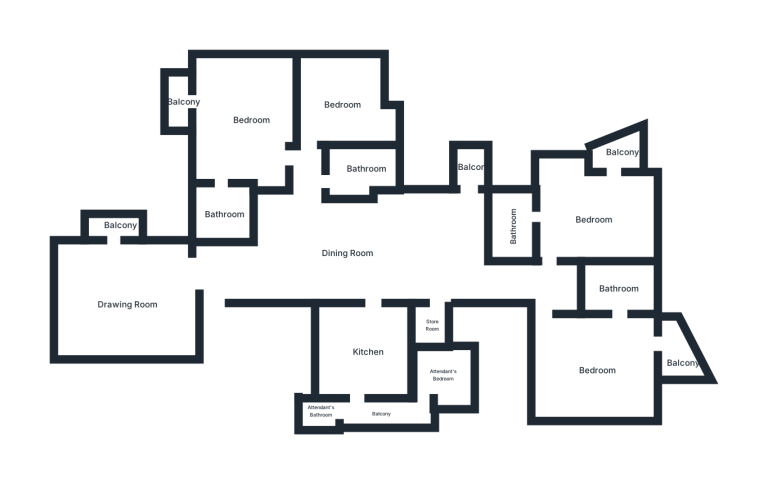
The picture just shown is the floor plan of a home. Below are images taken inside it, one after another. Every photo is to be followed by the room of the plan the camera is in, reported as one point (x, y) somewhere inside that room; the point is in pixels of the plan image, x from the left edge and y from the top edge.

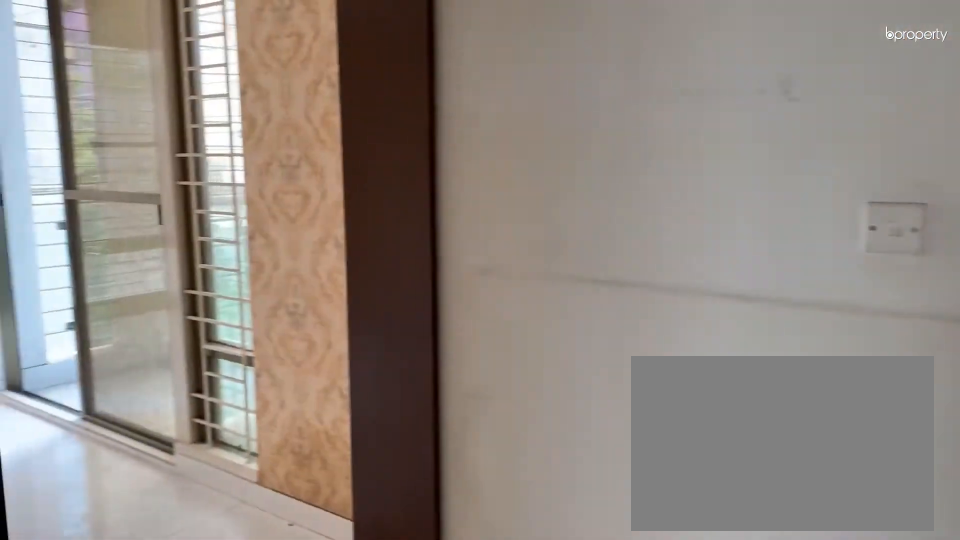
(216, 285)
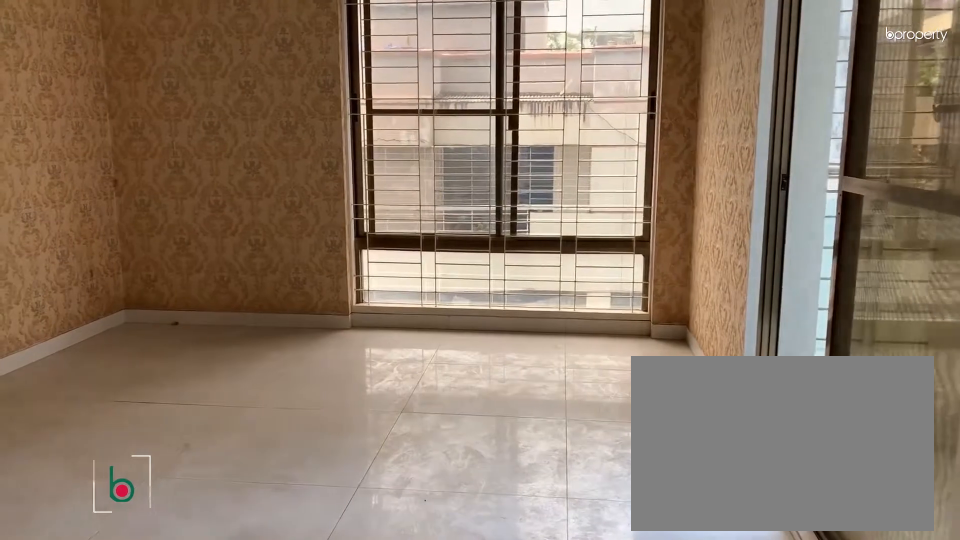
(124, 309)
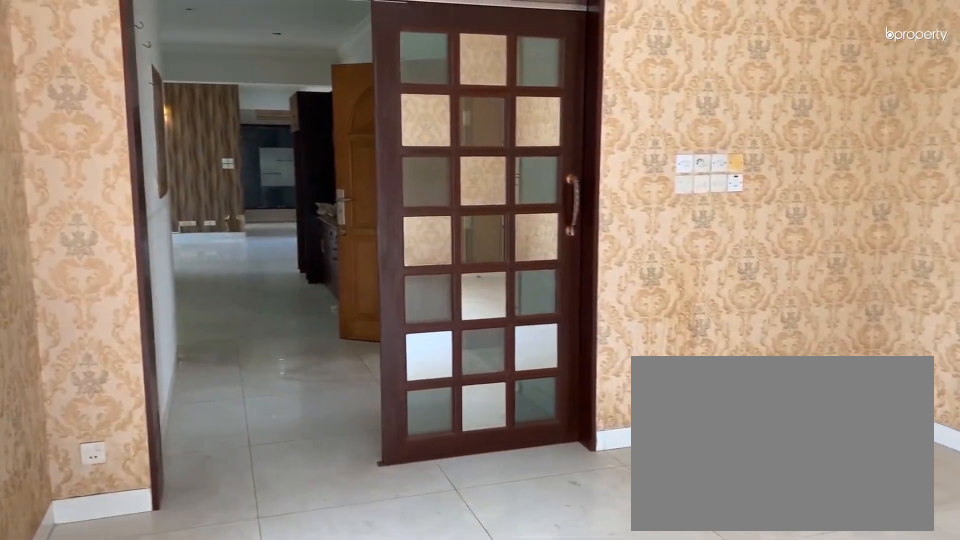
(124, 309)
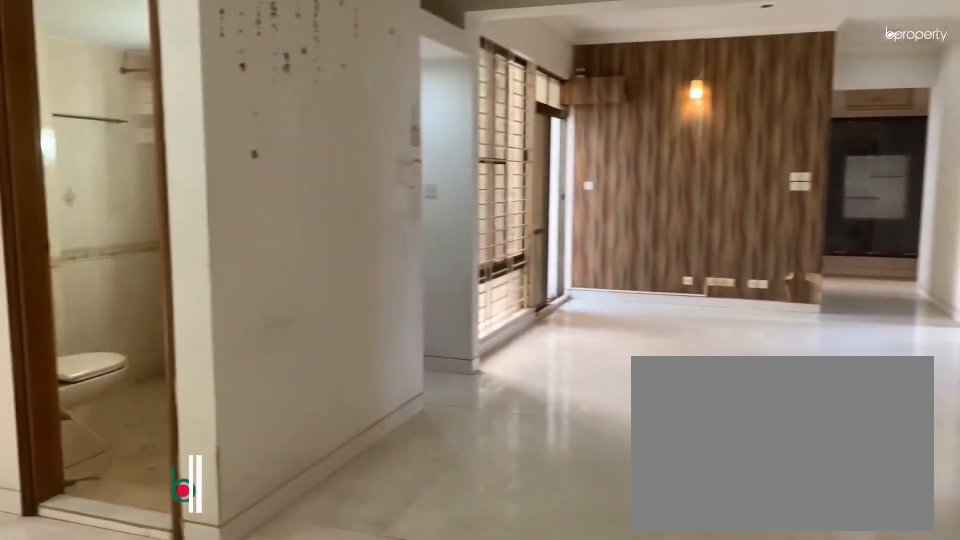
(347, 253)
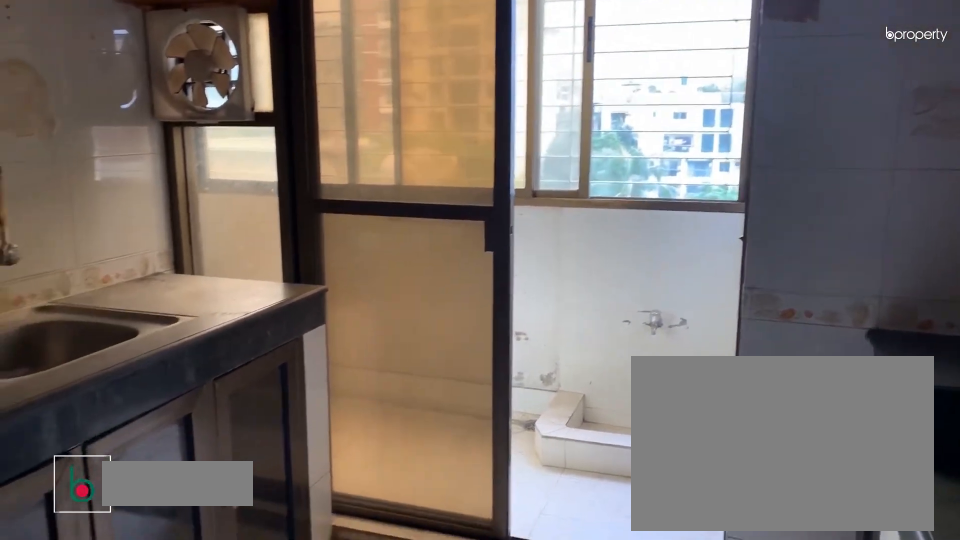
(371, 351)
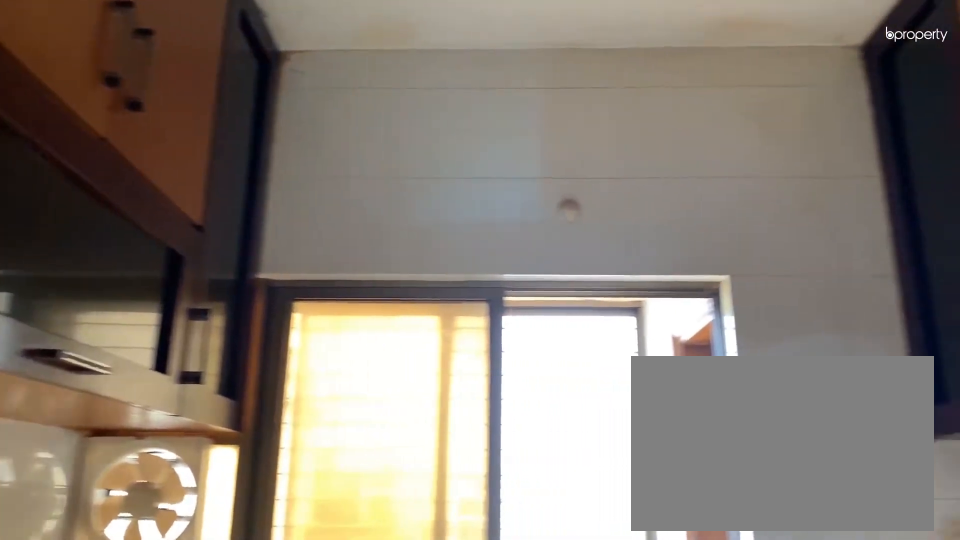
(370, 352)
